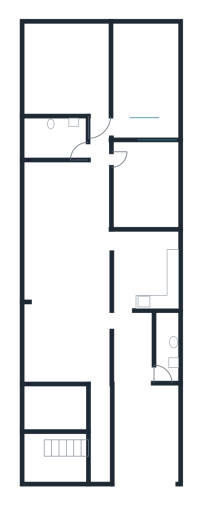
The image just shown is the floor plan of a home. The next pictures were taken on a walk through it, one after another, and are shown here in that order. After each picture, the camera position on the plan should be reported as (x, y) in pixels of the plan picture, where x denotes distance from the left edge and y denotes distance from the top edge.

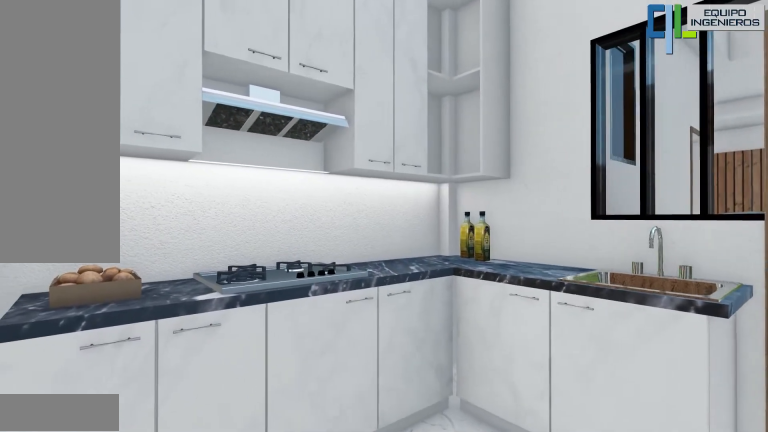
(133, 247)
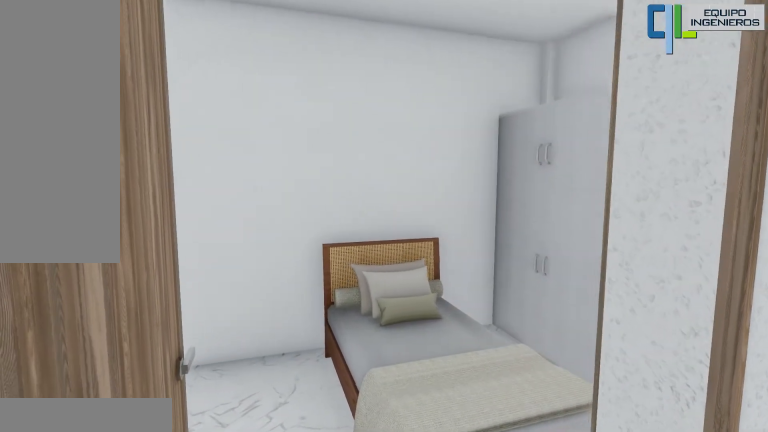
(99, 166)
